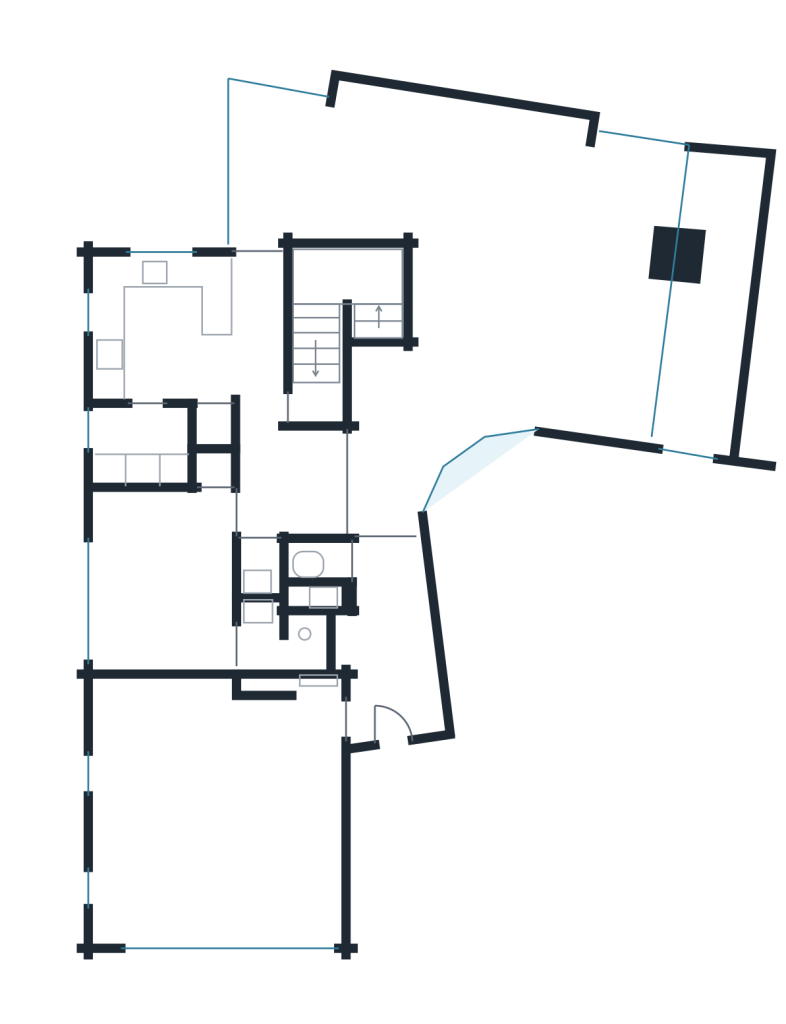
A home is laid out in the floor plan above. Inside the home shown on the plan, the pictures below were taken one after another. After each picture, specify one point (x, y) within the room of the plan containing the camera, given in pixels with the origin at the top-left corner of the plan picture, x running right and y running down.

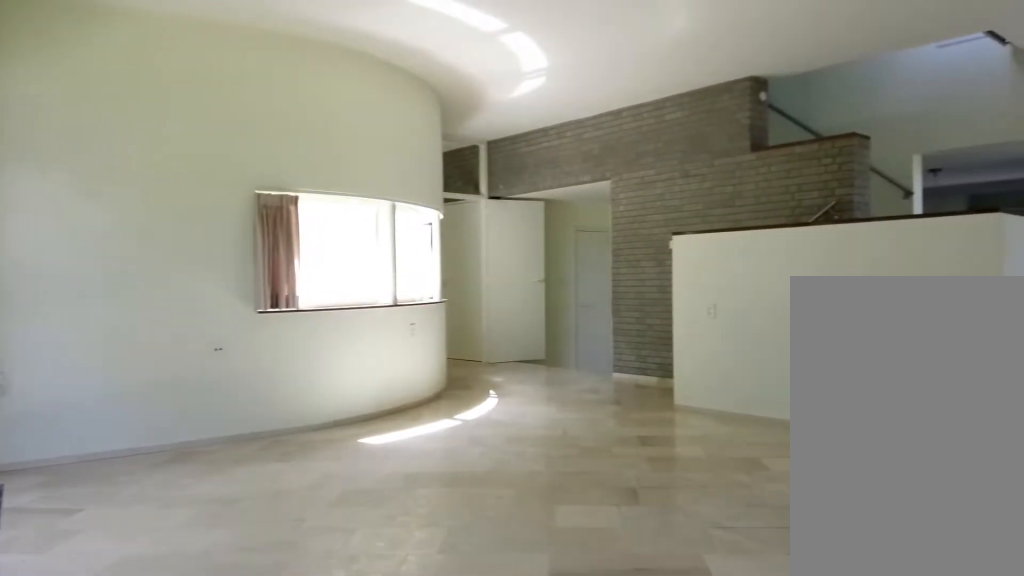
(472, 266)
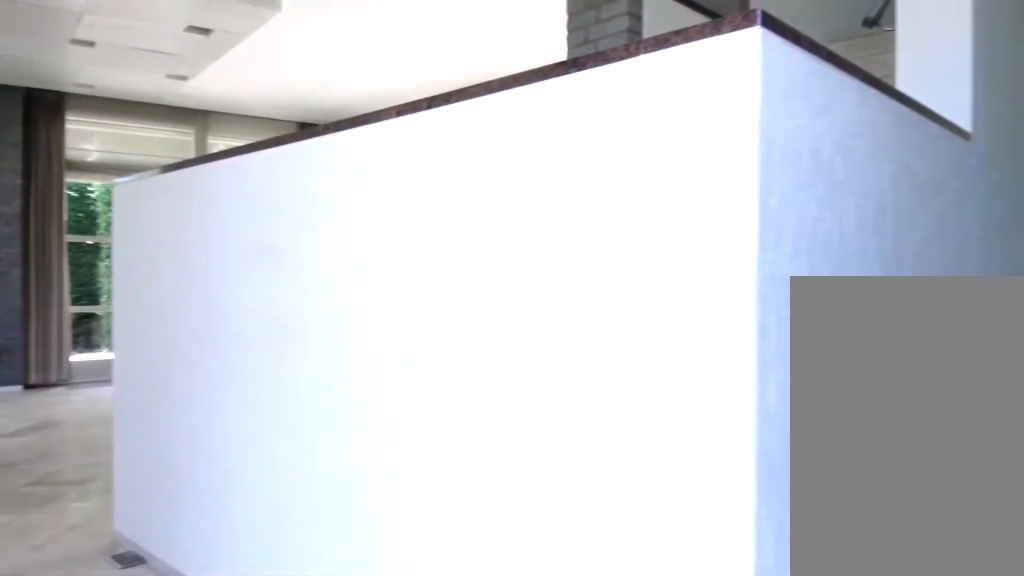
(472, 266)
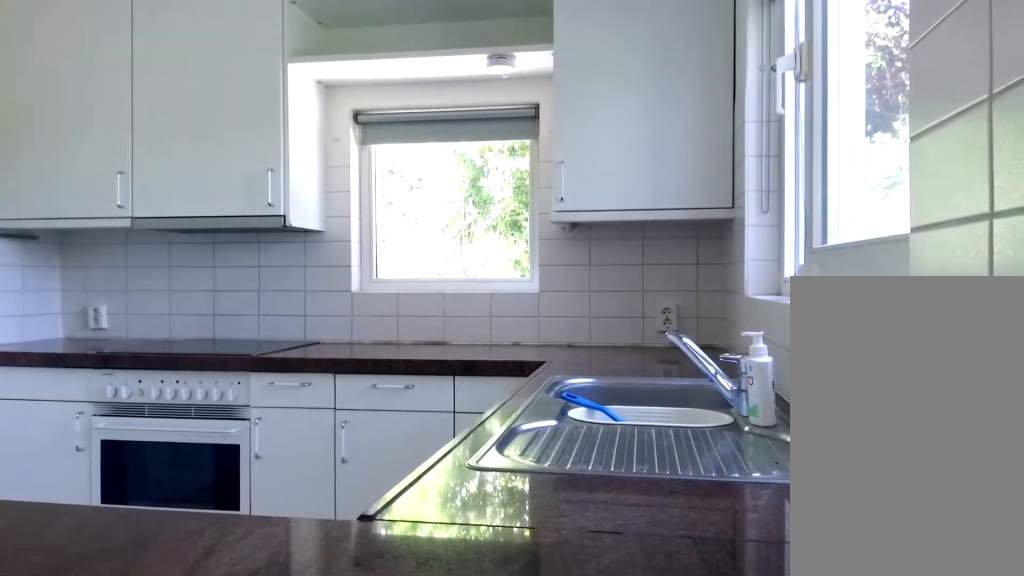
(240, 396)
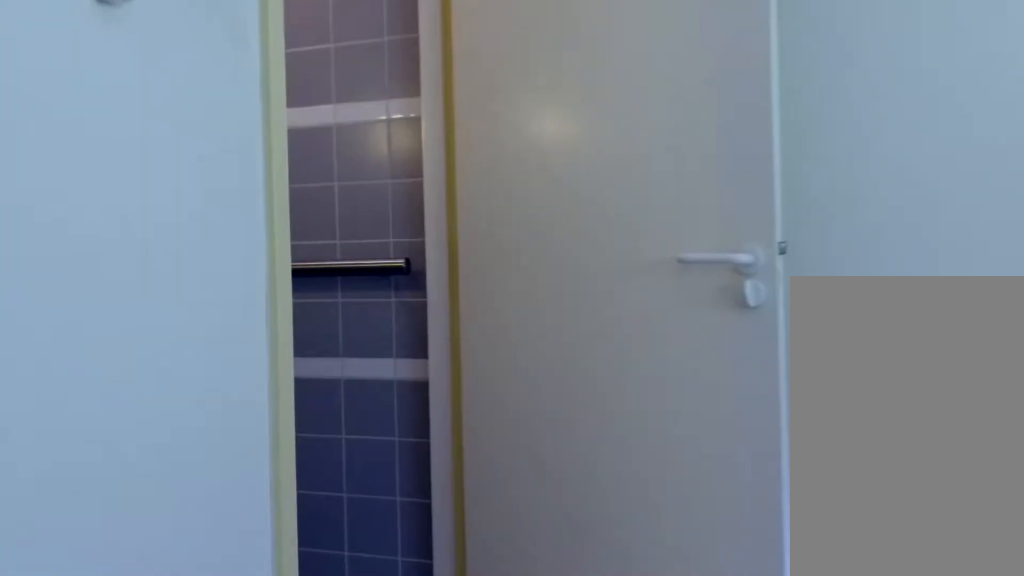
(183, 589)
